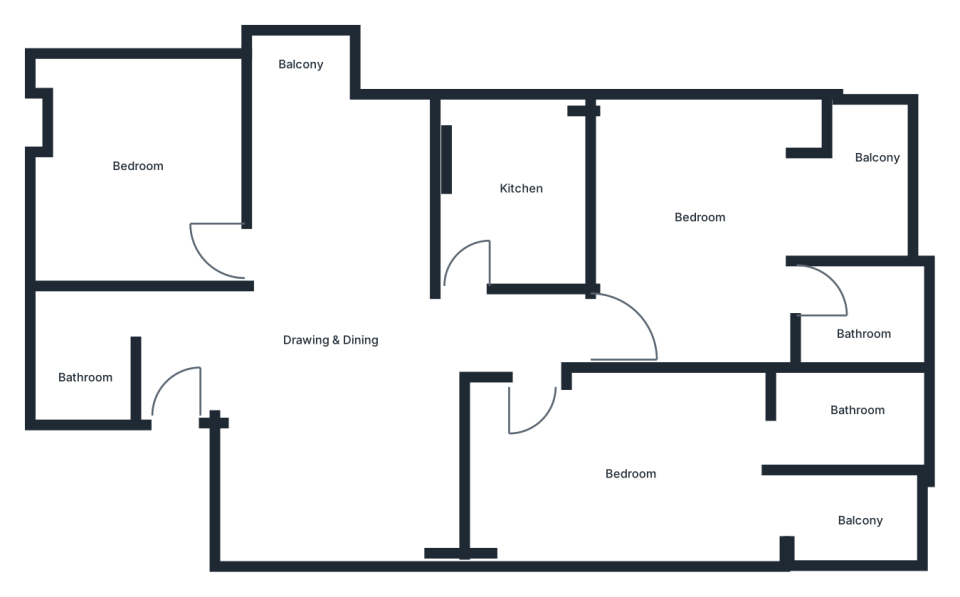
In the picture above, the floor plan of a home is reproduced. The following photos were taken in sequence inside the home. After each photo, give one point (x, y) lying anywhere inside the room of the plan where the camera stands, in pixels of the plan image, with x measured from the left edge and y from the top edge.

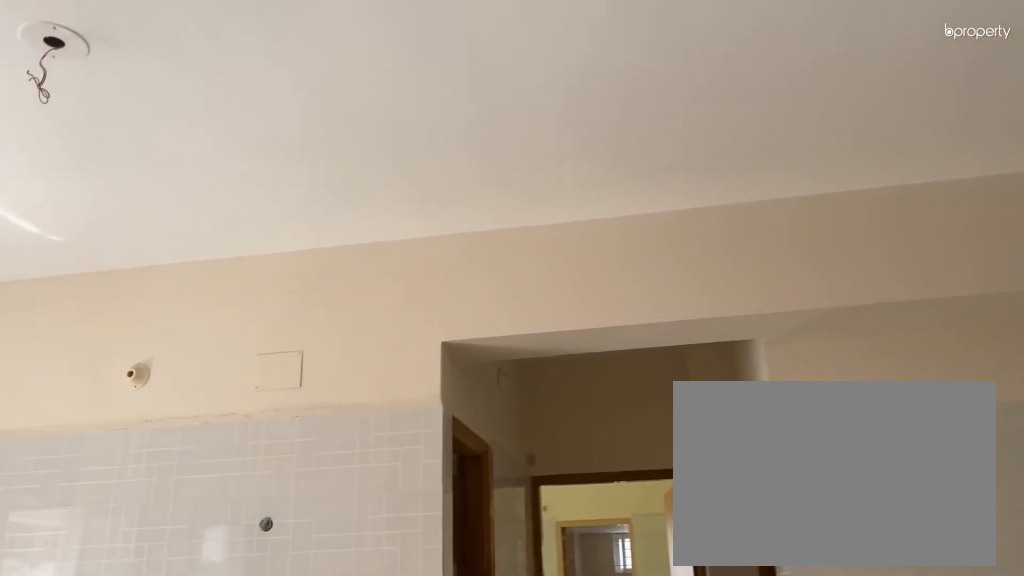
(325, 347)
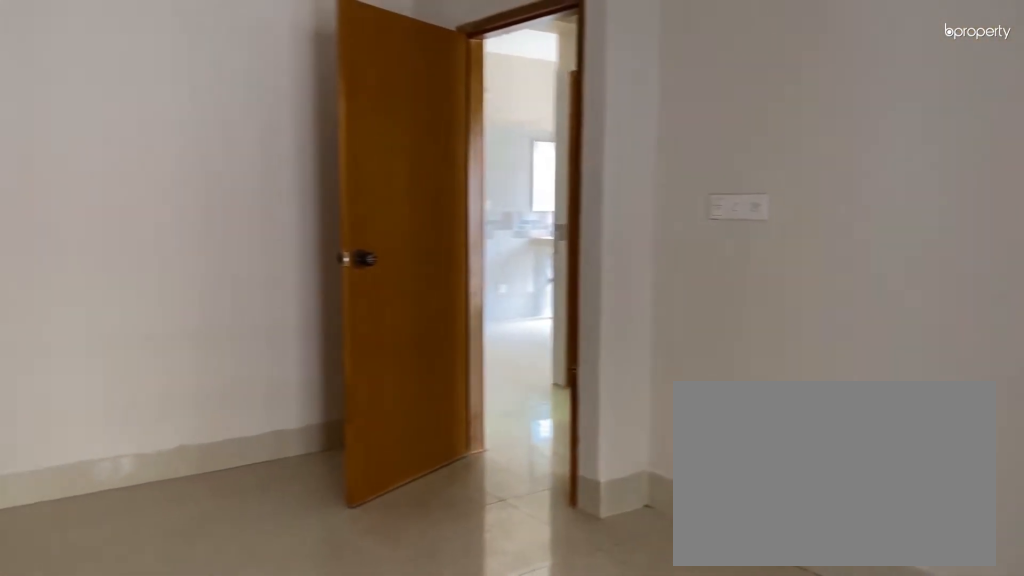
(672, 469)
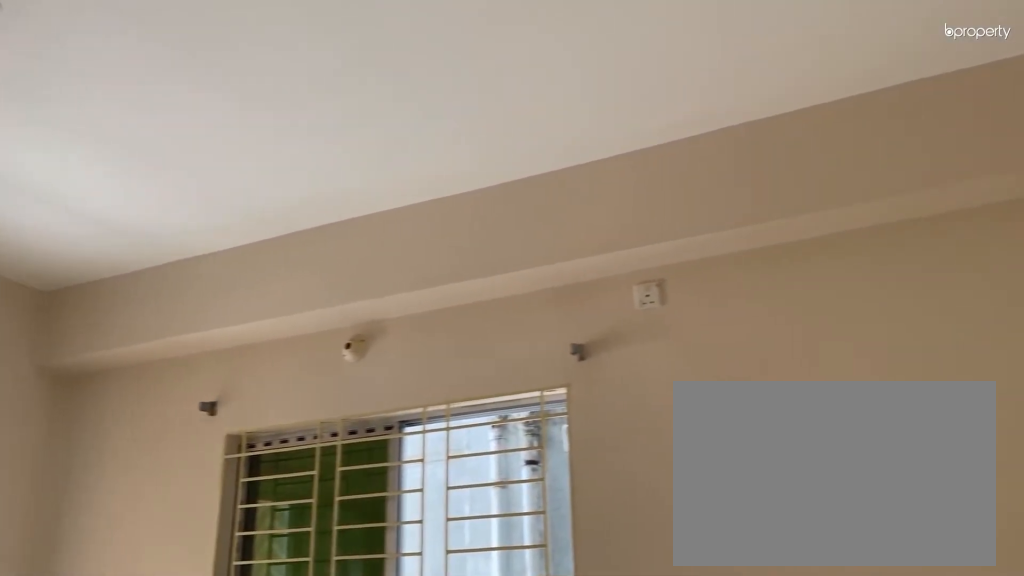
(672, 469)
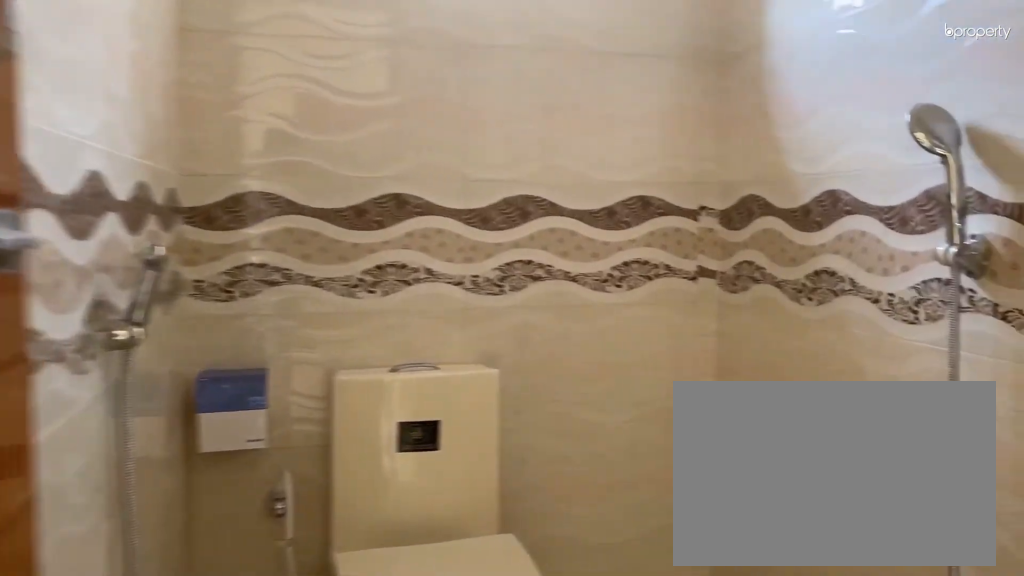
(857, 317)
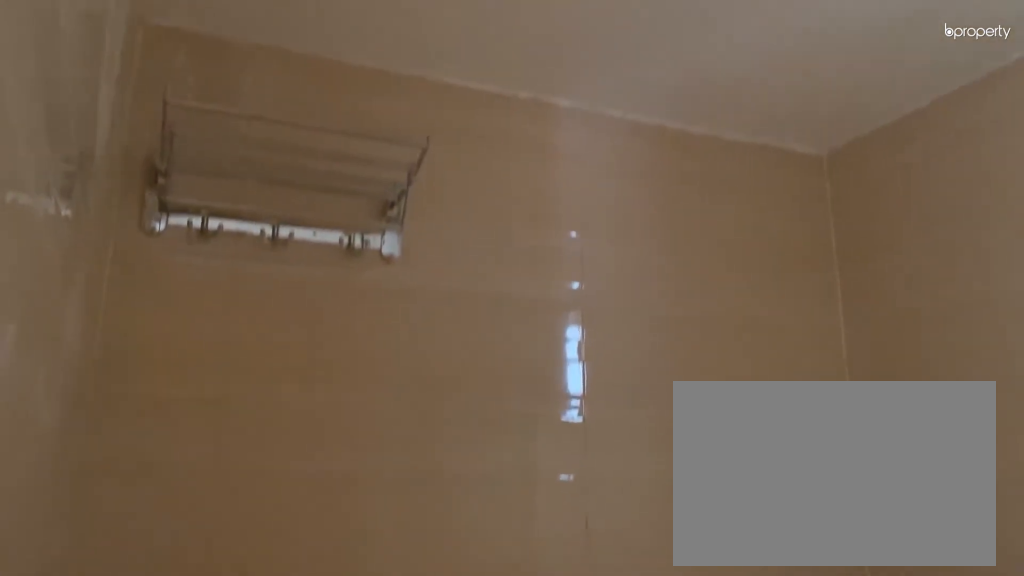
(86, 351)
